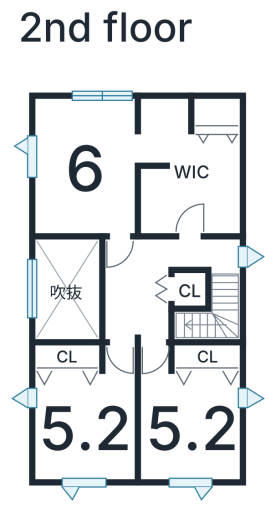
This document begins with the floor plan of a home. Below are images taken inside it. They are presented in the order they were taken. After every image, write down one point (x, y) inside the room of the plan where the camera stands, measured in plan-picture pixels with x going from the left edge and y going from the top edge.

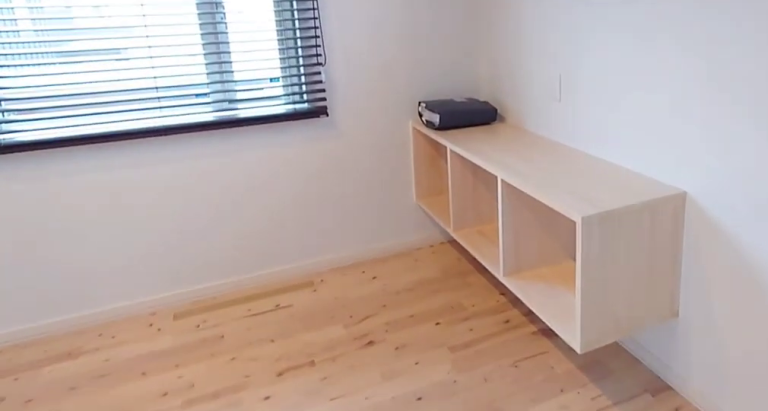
(81, 169)
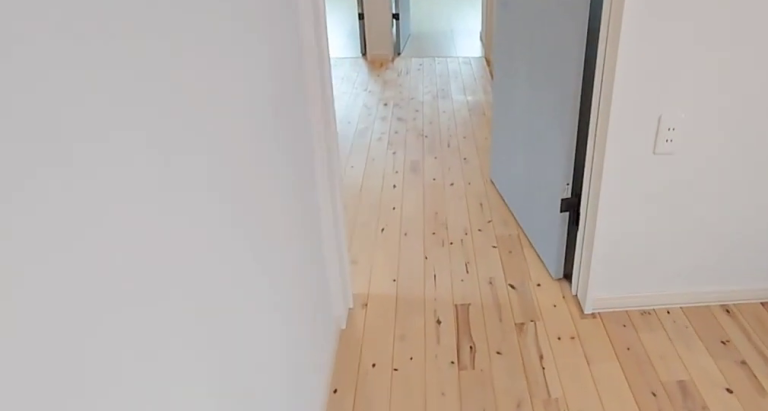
(81, 169)
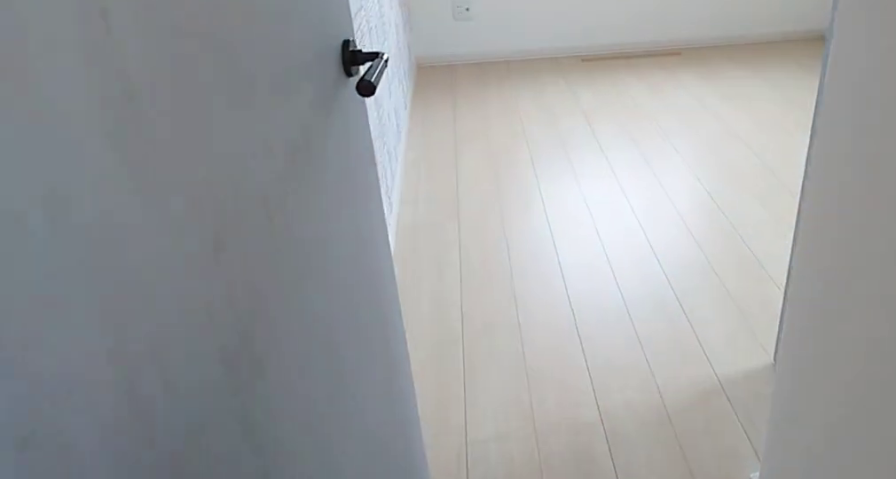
(86, 436)
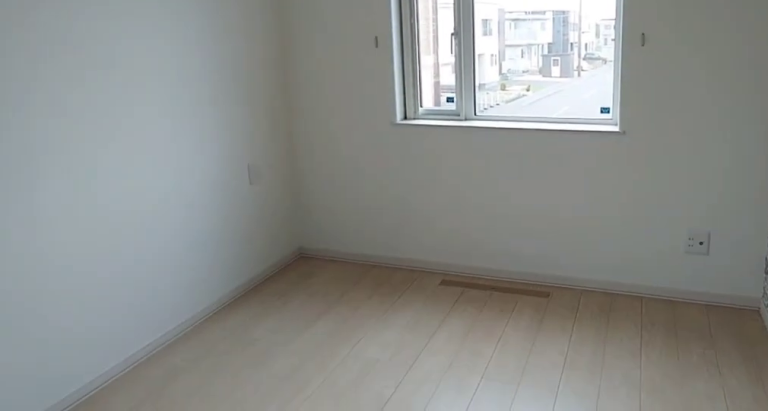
(196, 433)
